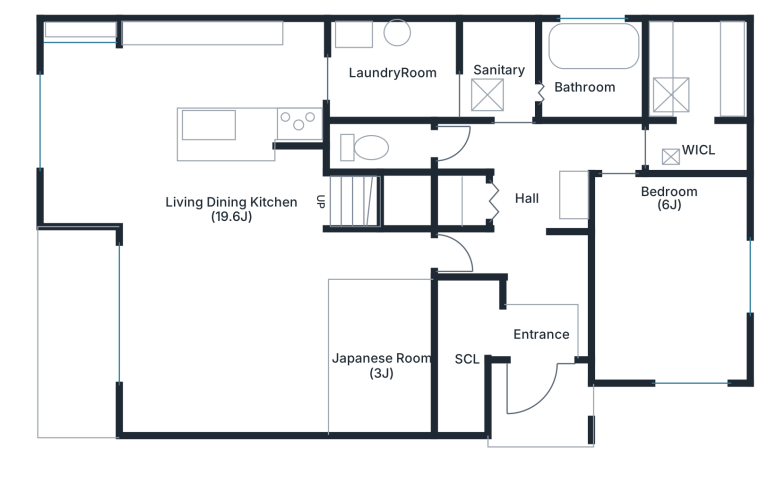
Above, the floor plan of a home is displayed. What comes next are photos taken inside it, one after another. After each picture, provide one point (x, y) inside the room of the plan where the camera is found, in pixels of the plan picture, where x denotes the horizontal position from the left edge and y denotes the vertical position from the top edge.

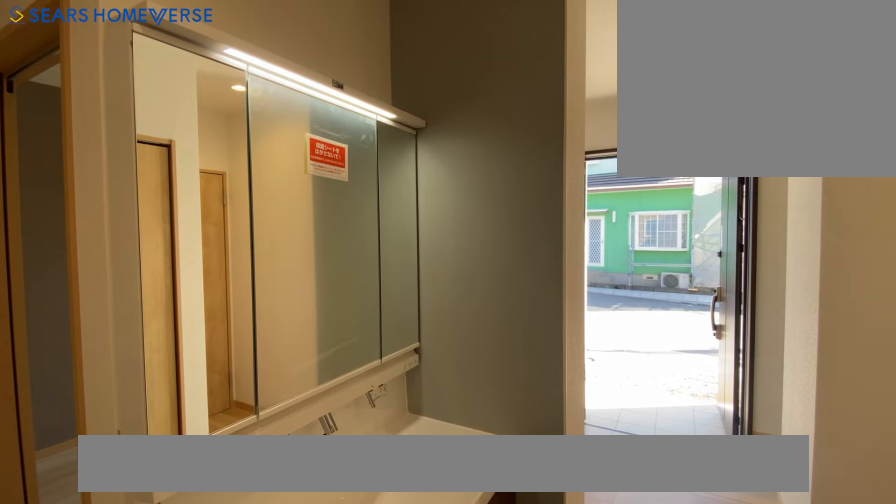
(526, 205)
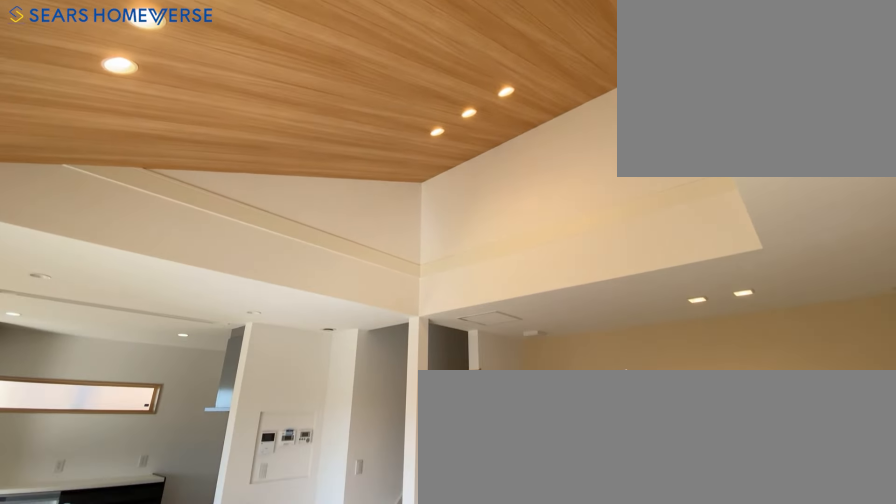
(207, 321)
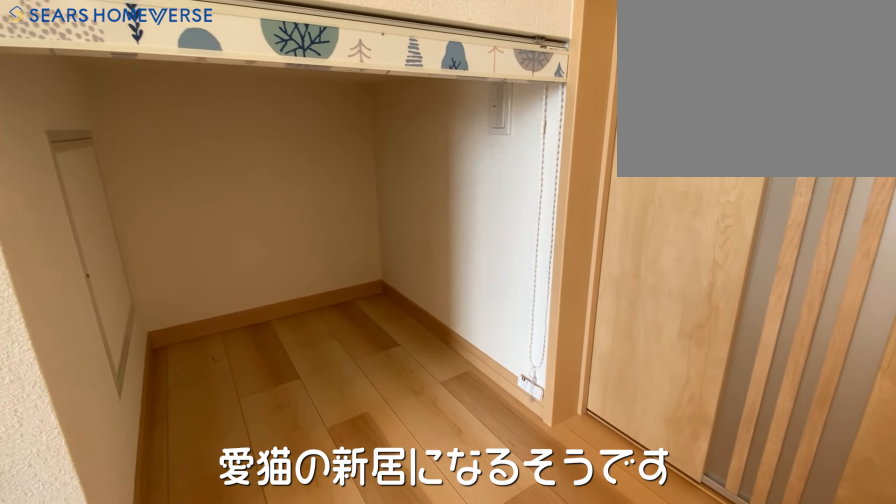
(400, 202)
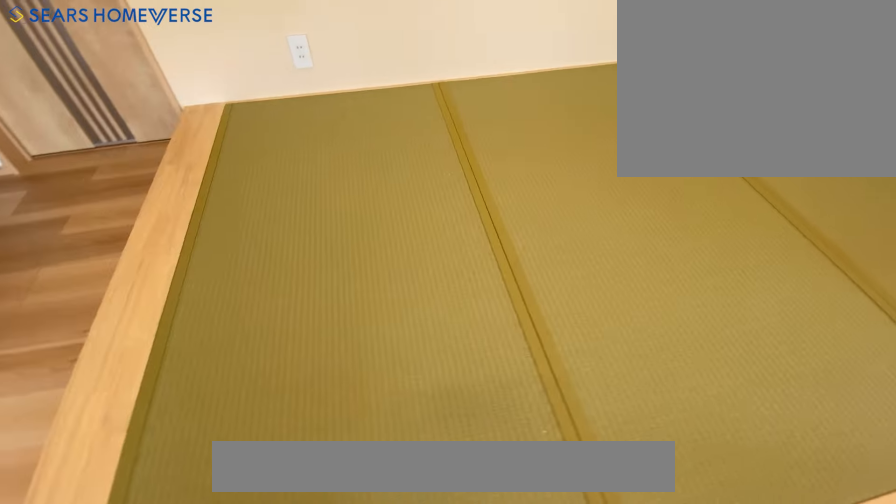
(384, 359)
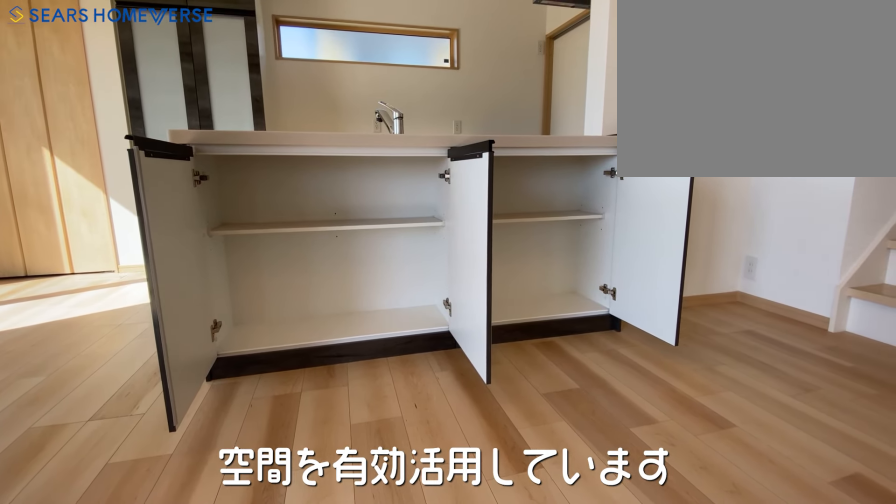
(231, 76)
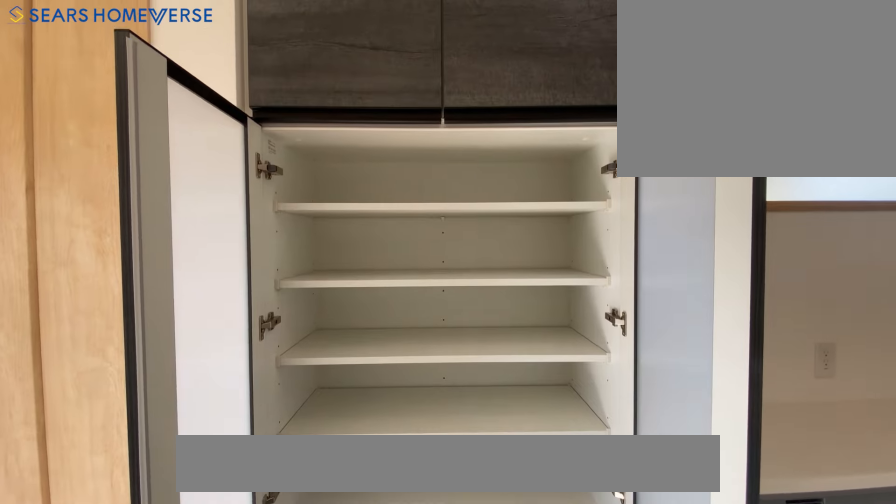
(231, 75)
